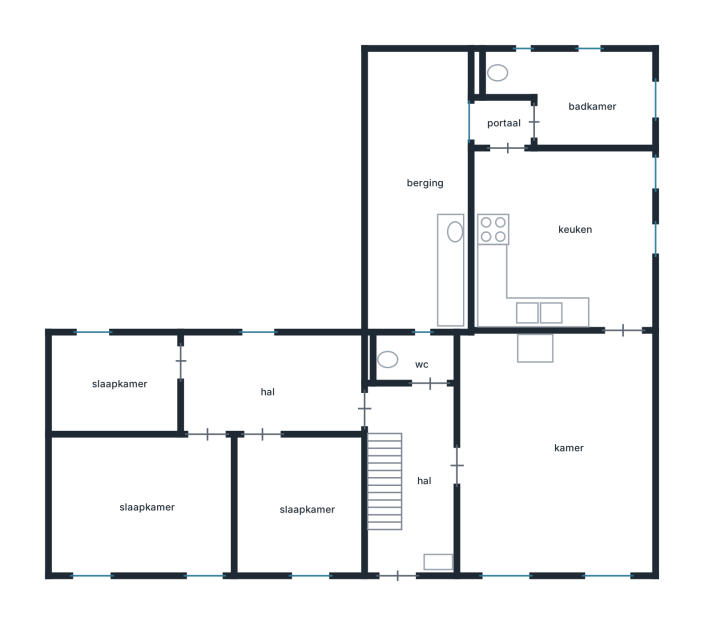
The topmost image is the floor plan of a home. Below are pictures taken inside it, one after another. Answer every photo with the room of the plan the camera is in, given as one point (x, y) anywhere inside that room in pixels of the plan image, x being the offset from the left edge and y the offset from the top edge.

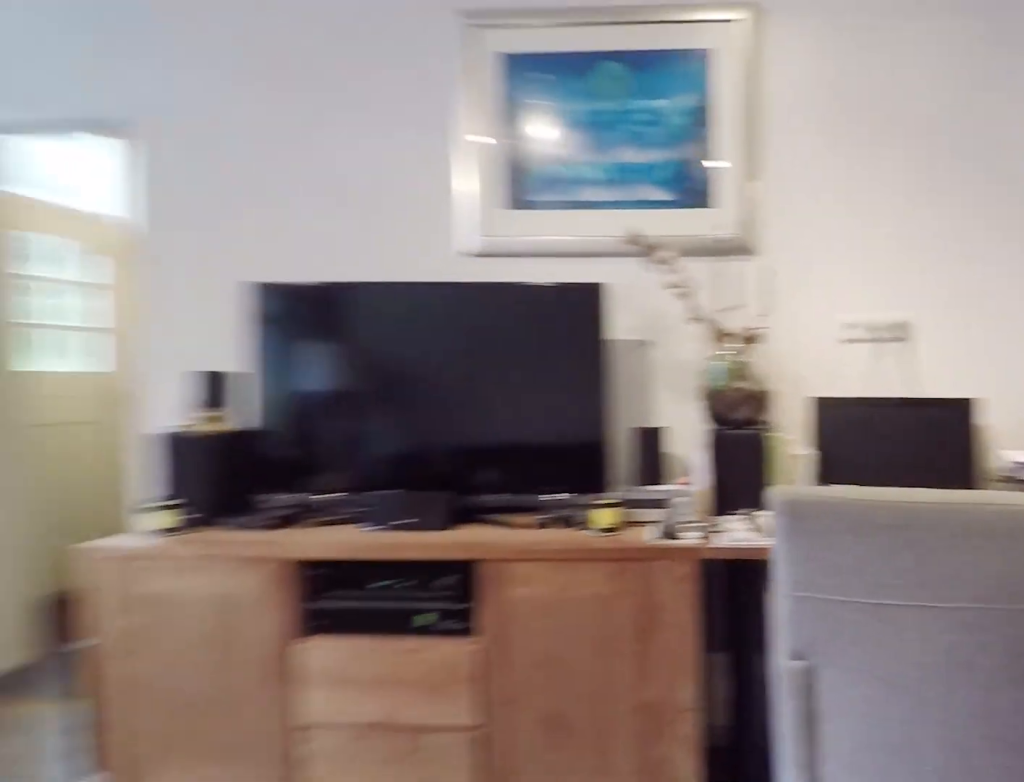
(554, 456)
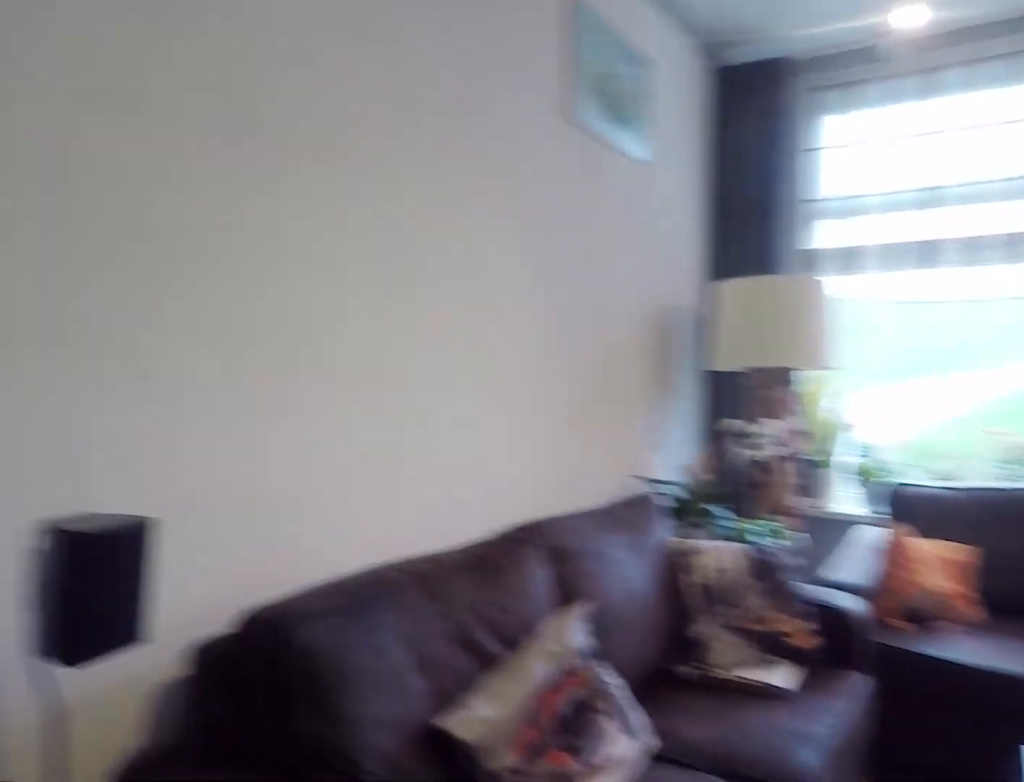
(554, 456)
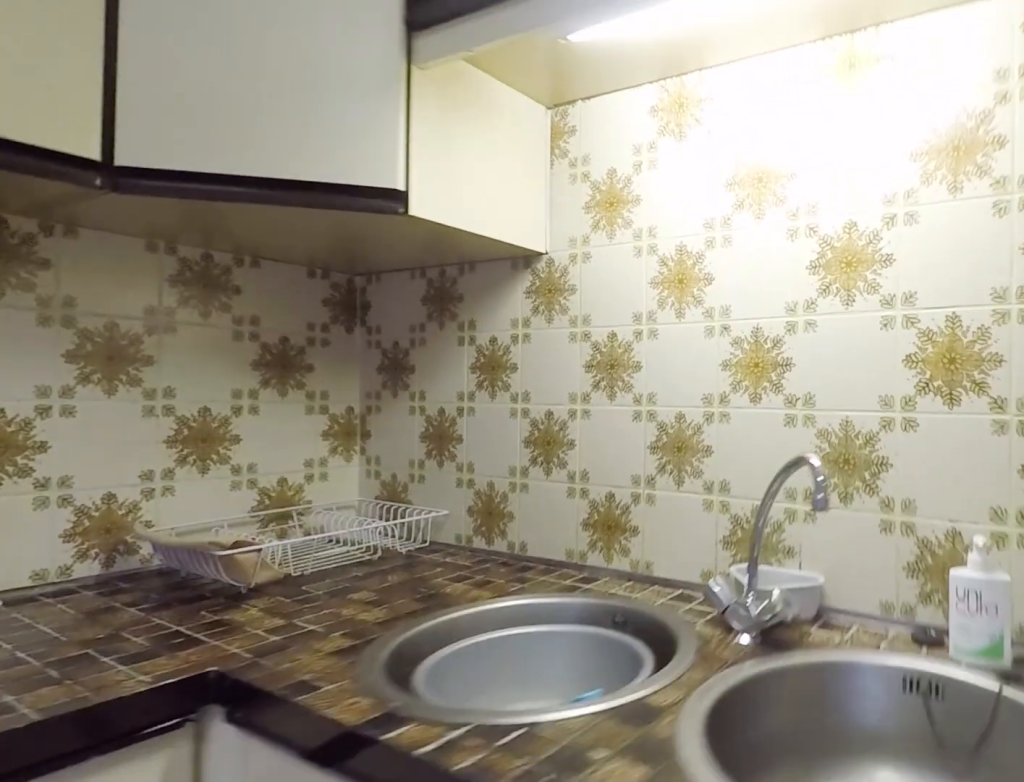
(562, 241)
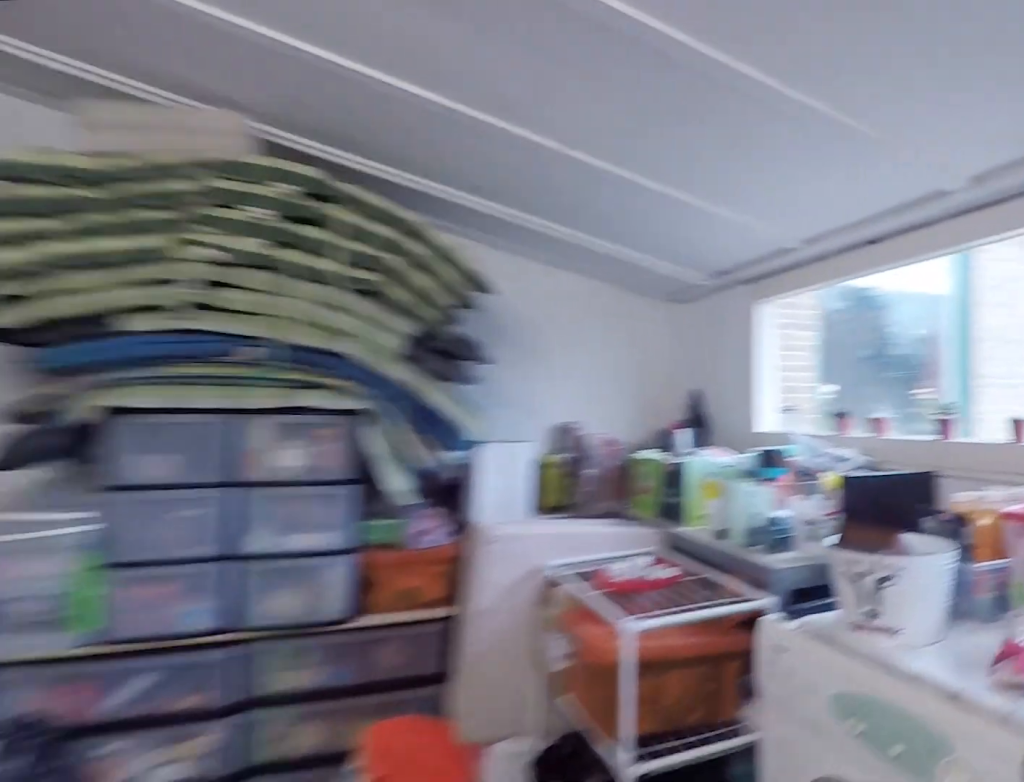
(451, 270)
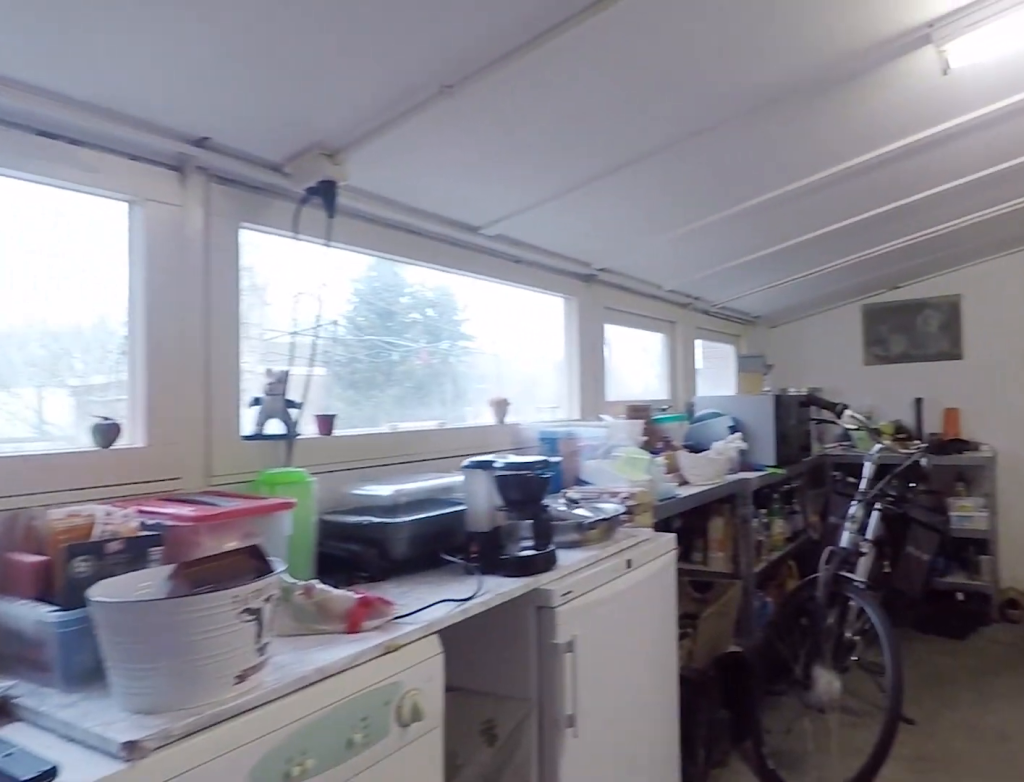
(451, 270)
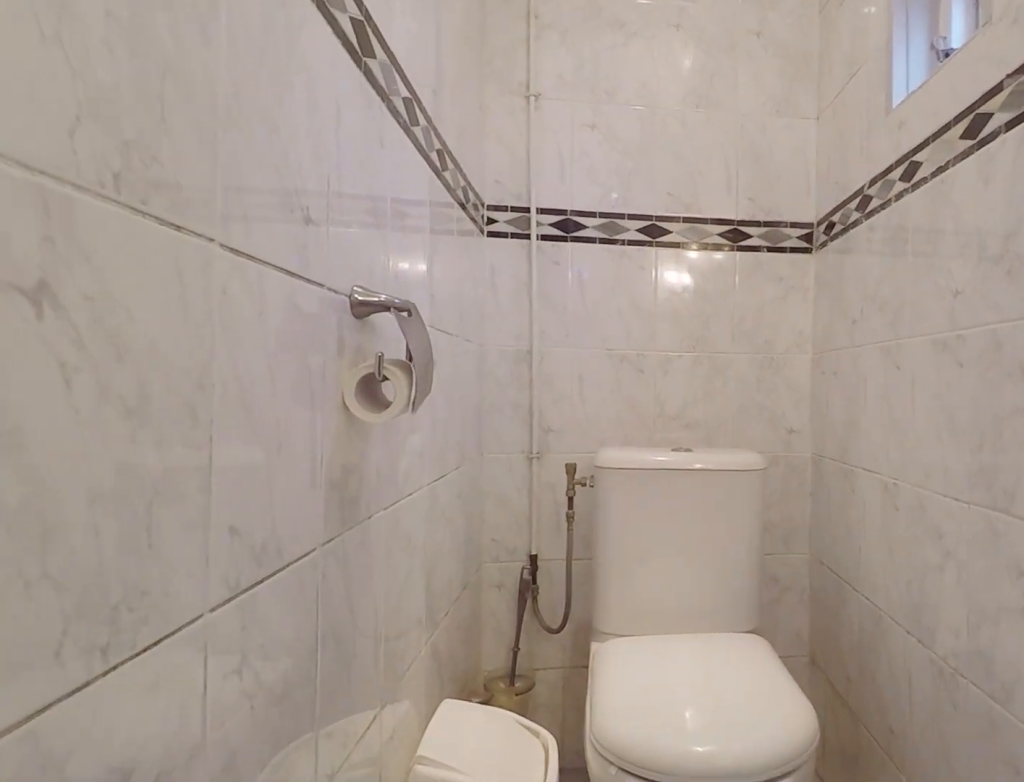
(580, 96)
